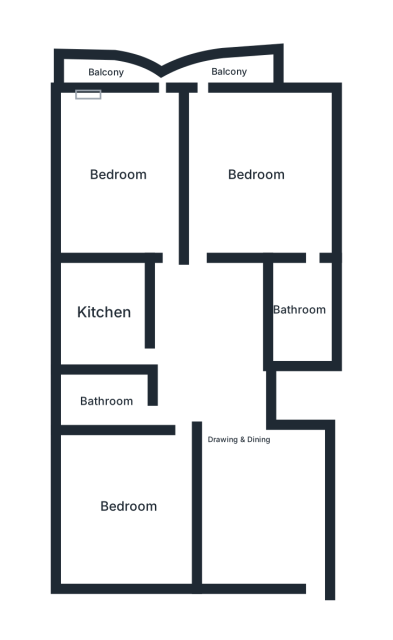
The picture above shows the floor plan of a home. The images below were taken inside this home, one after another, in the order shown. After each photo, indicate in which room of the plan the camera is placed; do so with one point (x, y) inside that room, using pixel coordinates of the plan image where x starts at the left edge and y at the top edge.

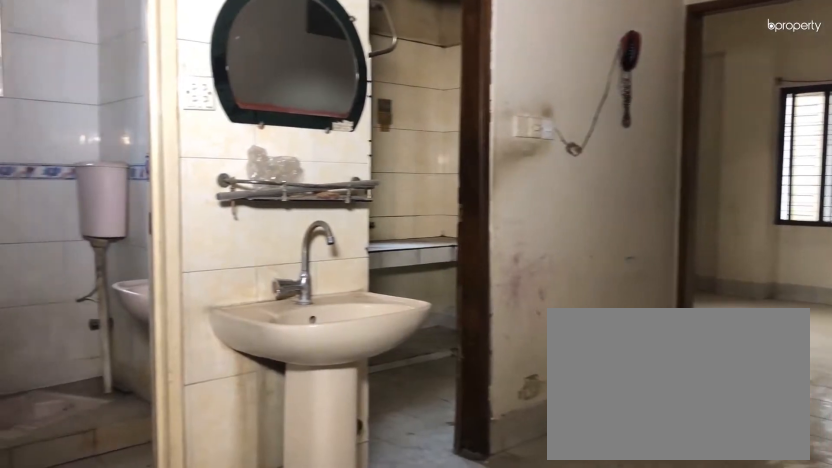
(241, 439)
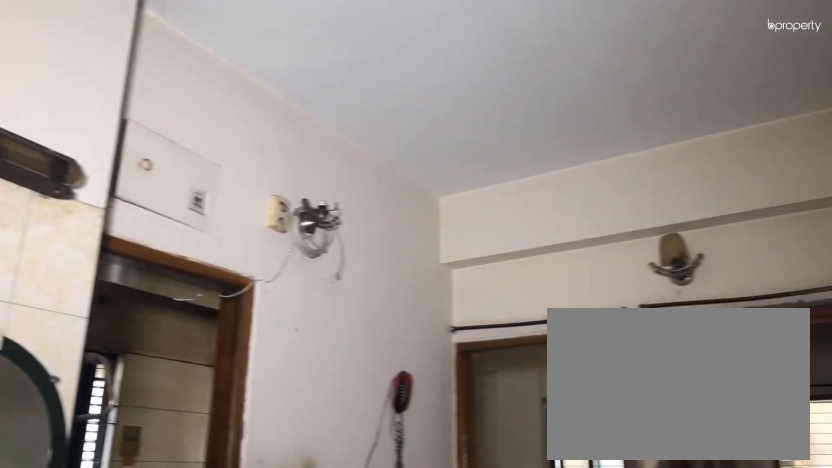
(241, 439)
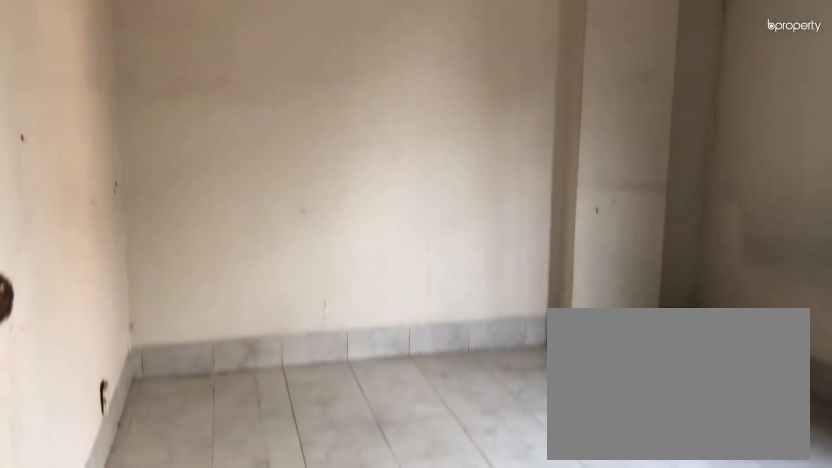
(128, 506)
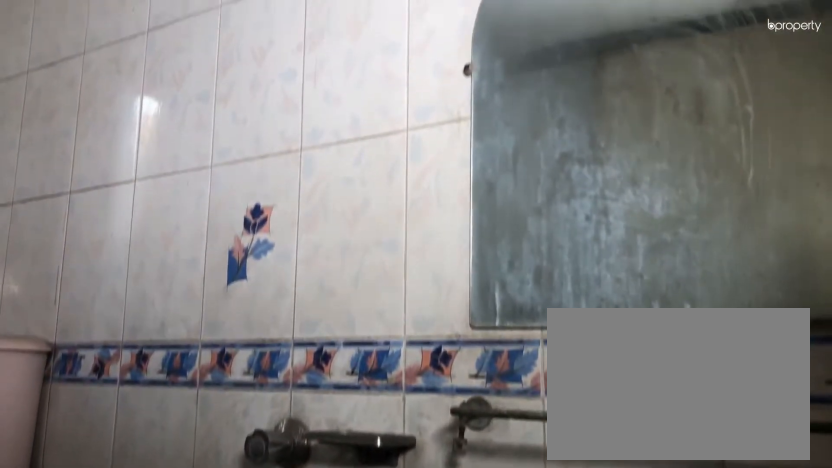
(107, 398)
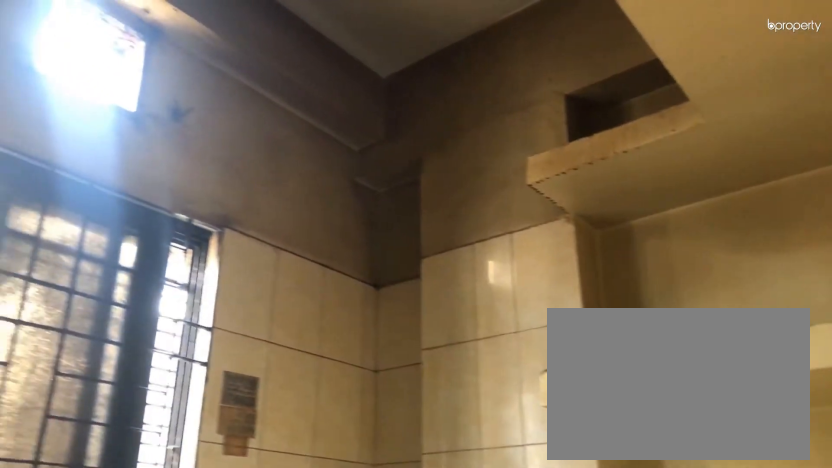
(104, 311)
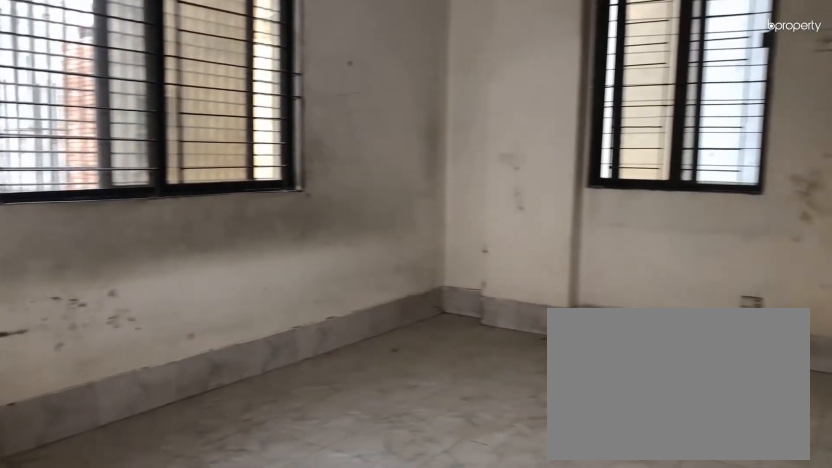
(118, 172)
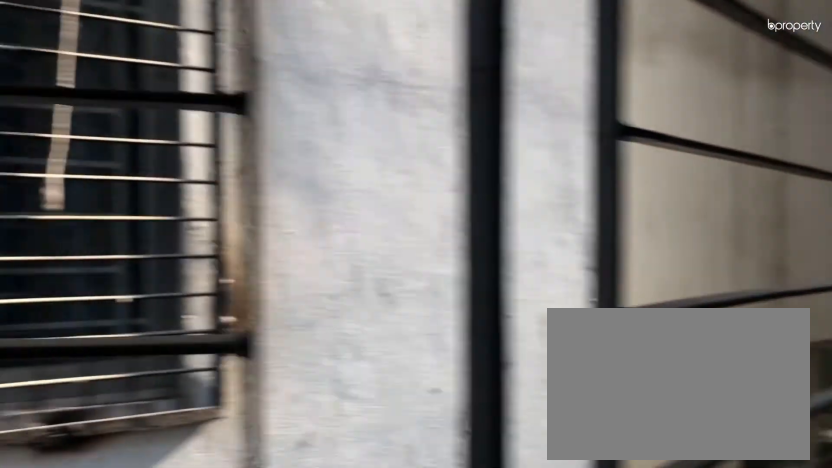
(104, 74)
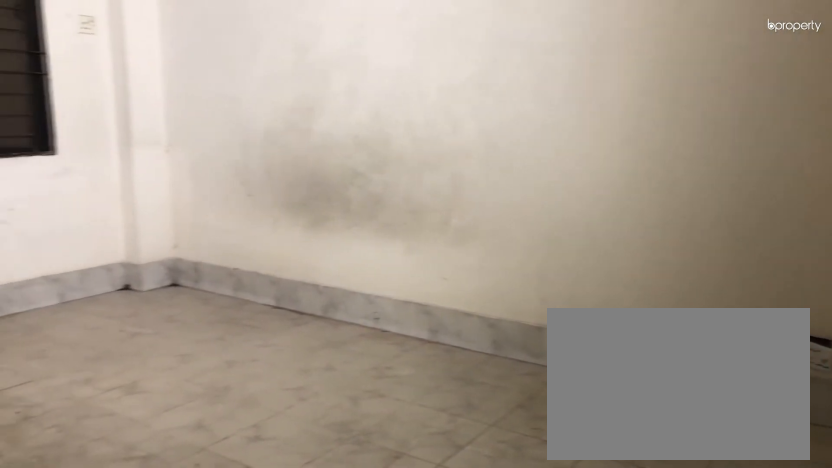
(259, 172)
